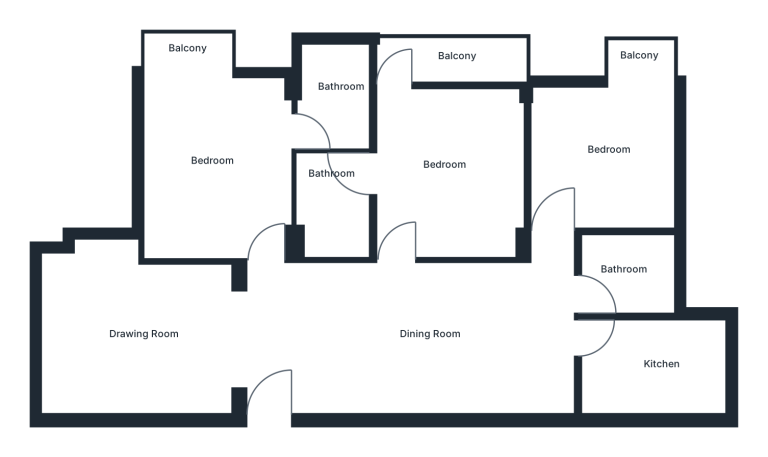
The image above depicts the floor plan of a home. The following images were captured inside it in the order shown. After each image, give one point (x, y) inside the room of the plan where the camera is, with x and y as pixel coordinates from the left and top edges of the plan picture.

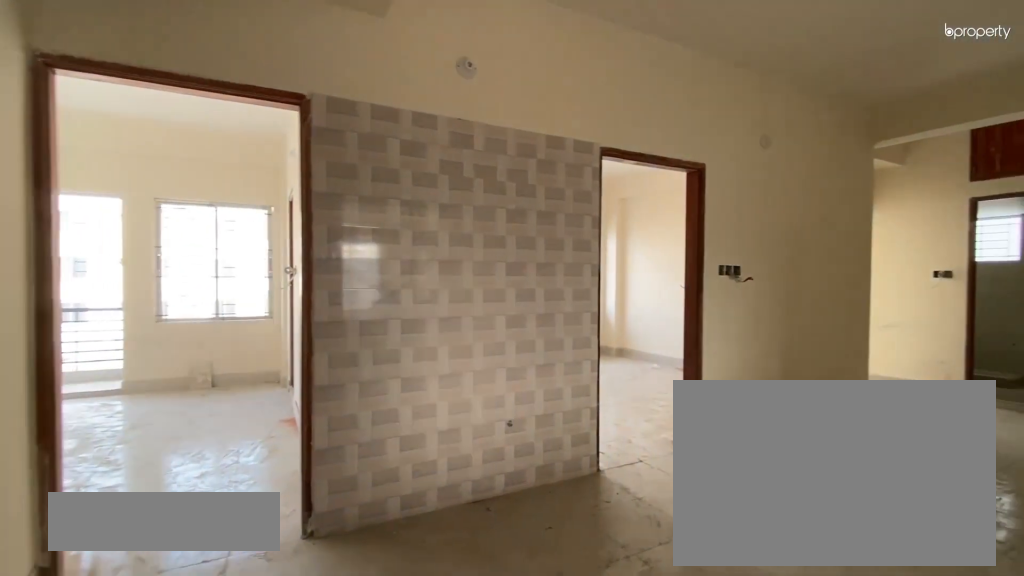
(293, 349)
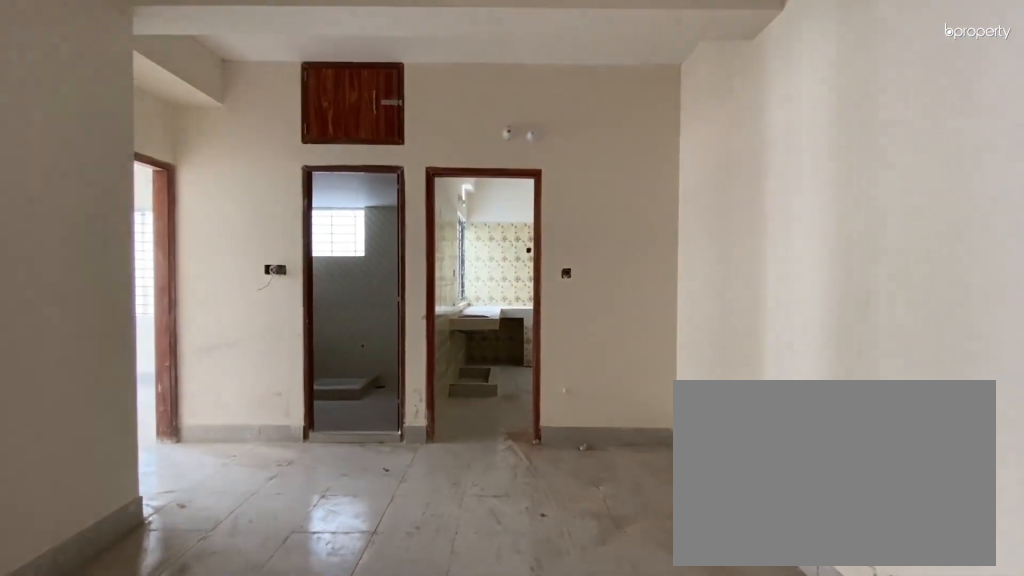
(453, 347)
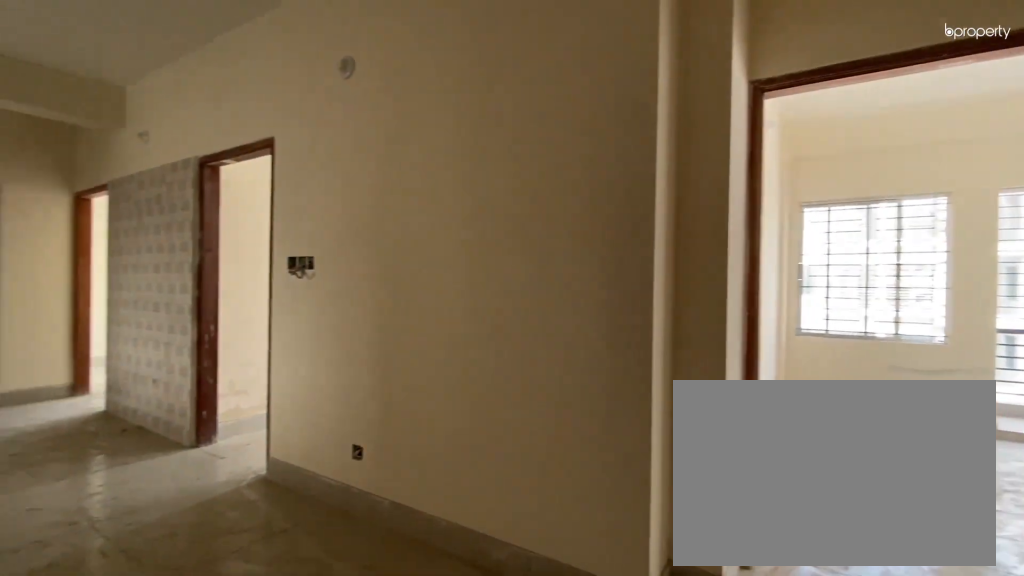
(453, 347)
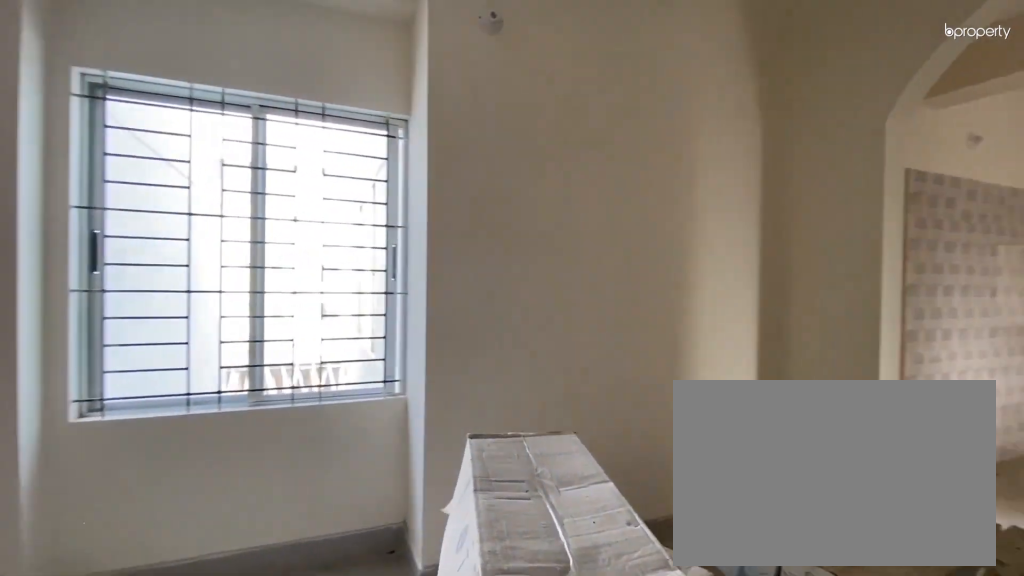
(142, 341)
